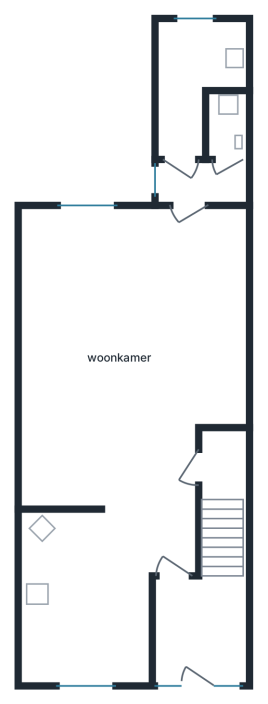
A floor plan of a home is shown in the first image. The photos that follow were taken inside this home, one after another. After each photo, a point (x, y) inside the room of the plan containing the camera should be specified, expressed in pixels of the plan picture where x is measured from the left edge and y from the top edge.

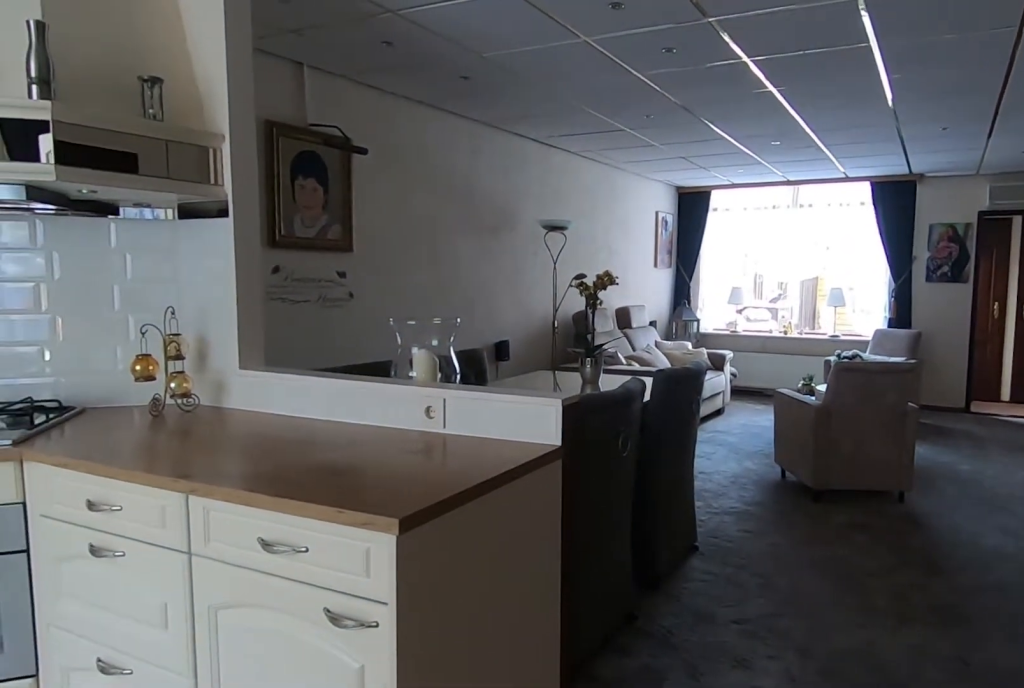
(114, 399)
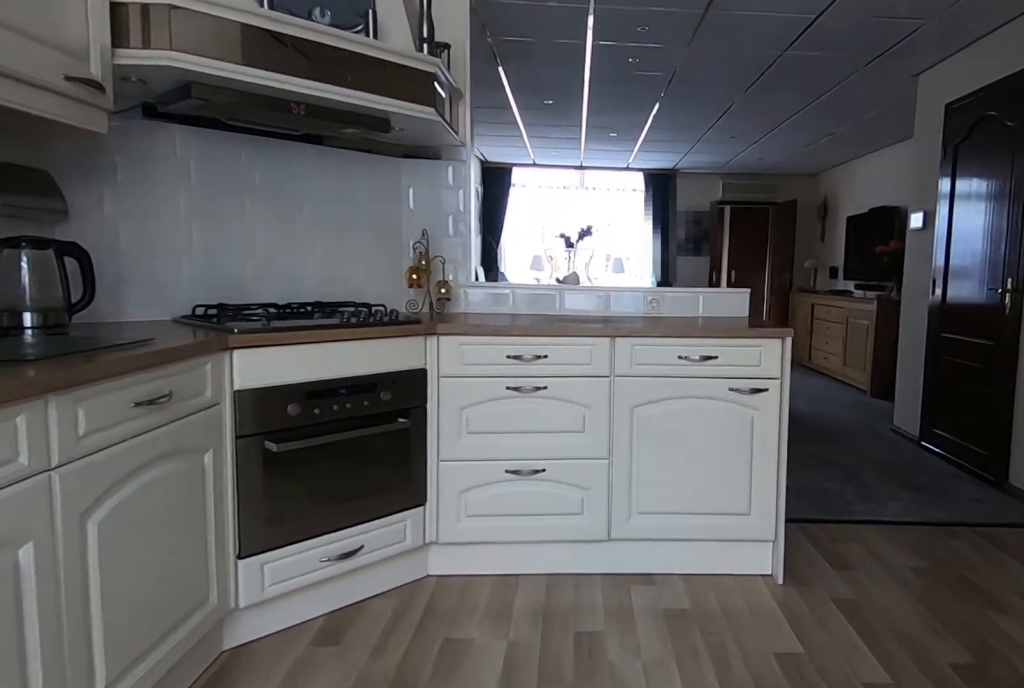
(82, 600)
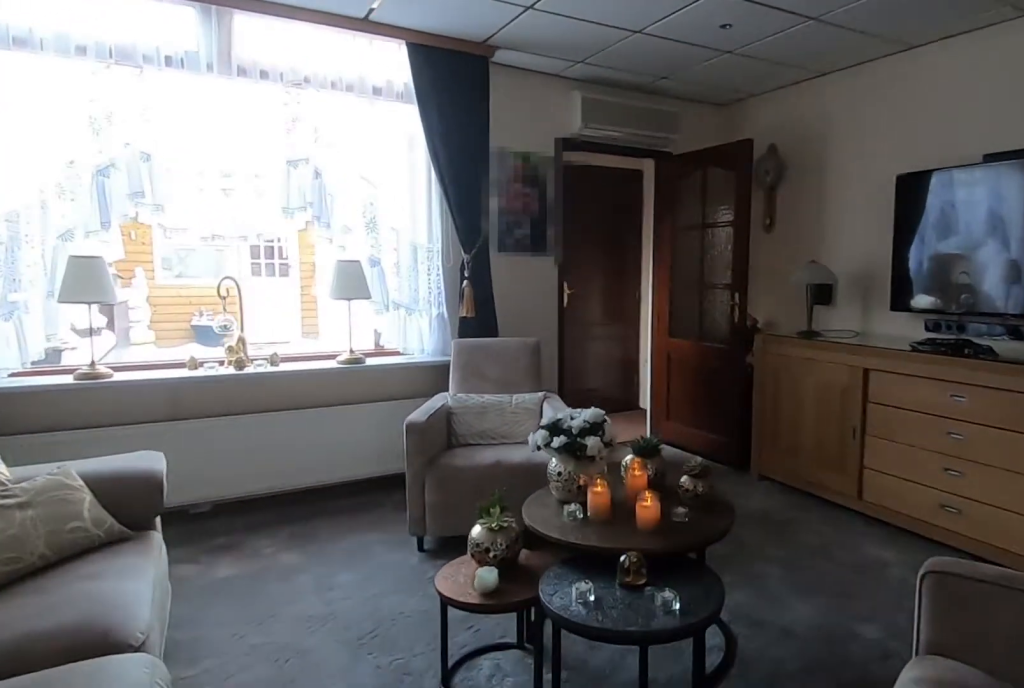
(112, 399)
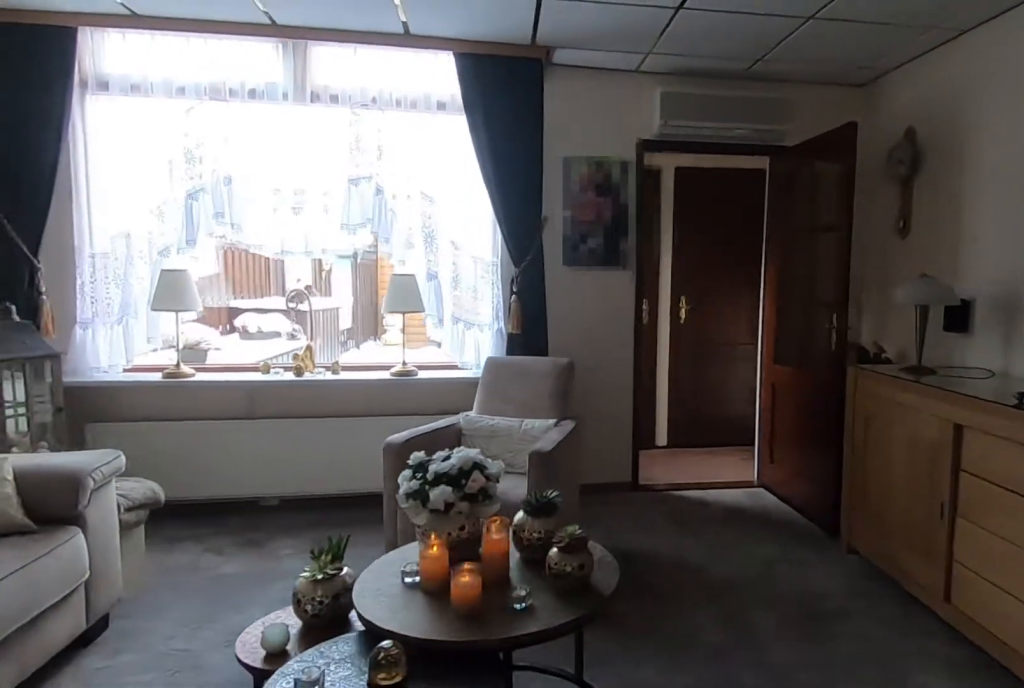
(112, 399)
